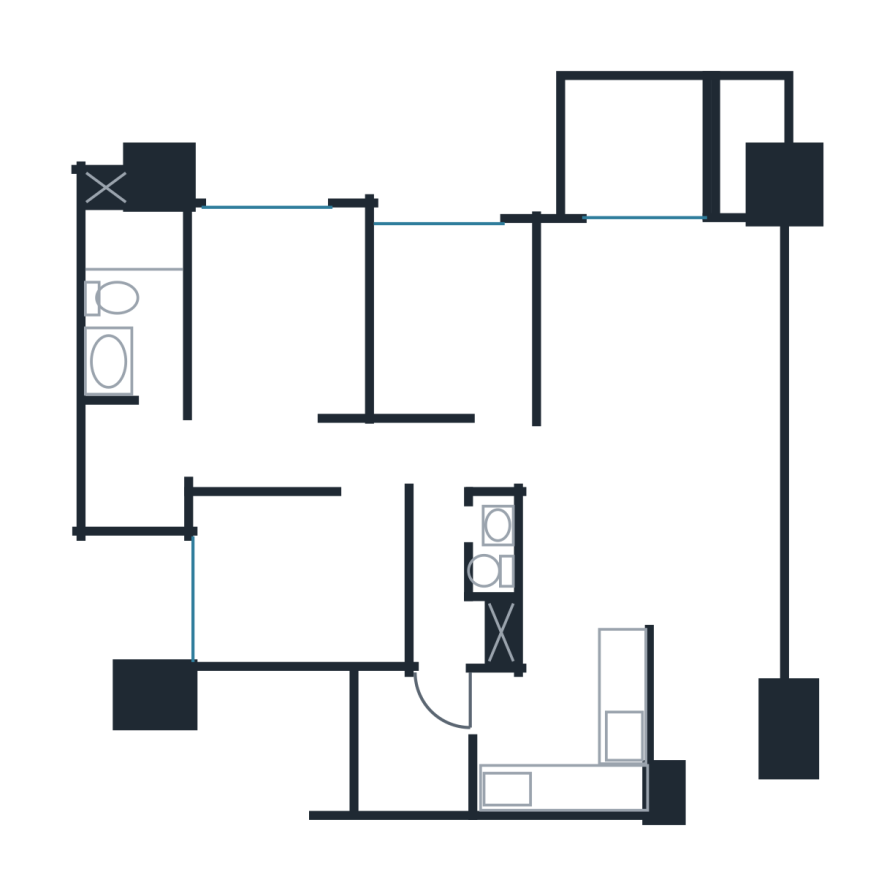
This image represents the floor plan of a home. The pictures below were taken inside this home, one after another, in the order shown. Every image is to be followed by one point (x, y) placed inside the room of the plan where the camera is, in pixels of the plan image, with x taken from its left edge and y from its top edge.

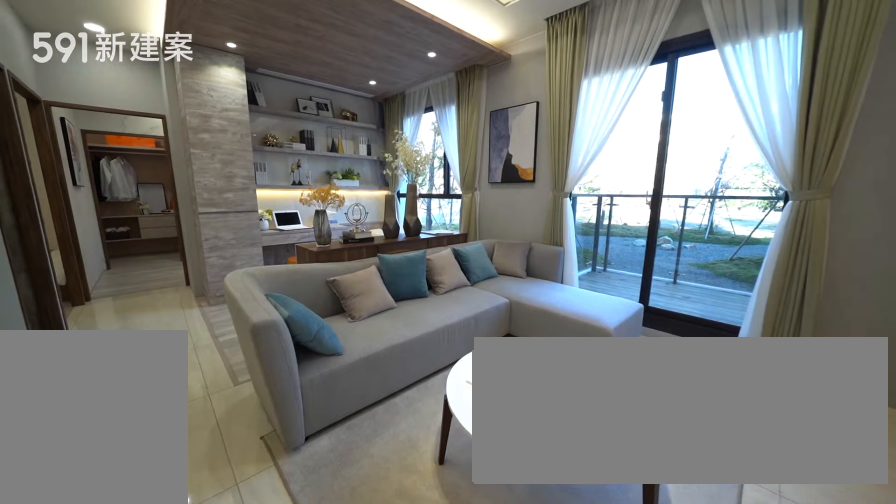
(720, 693)
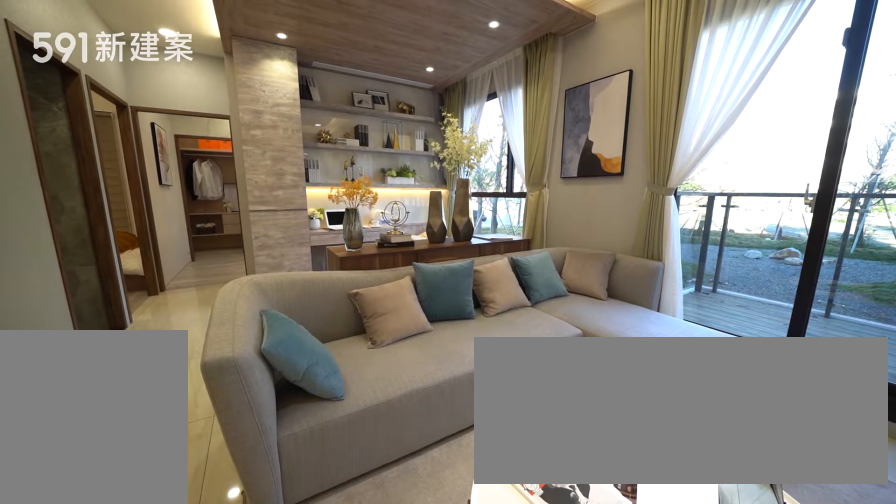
(667, 324)
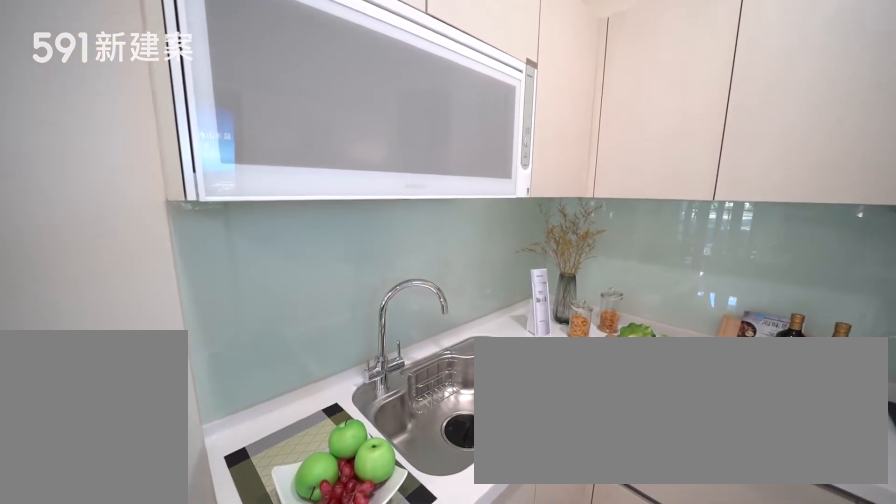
(566, 739)
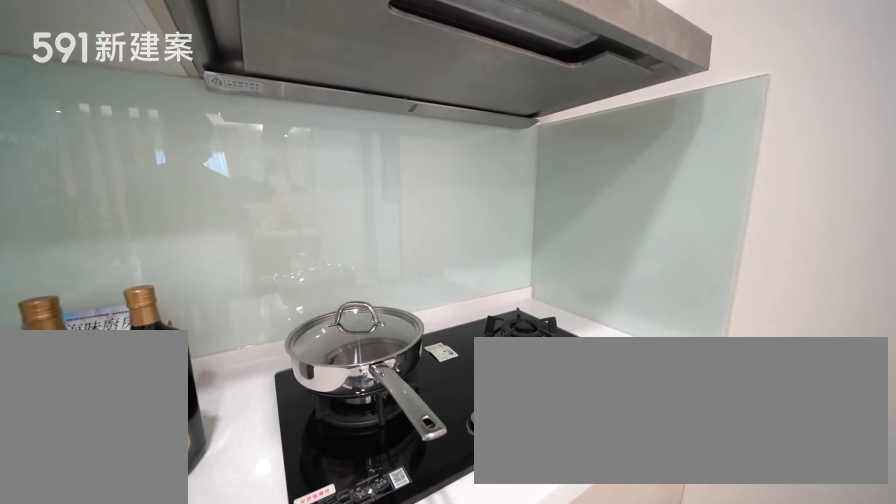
(566, 739)
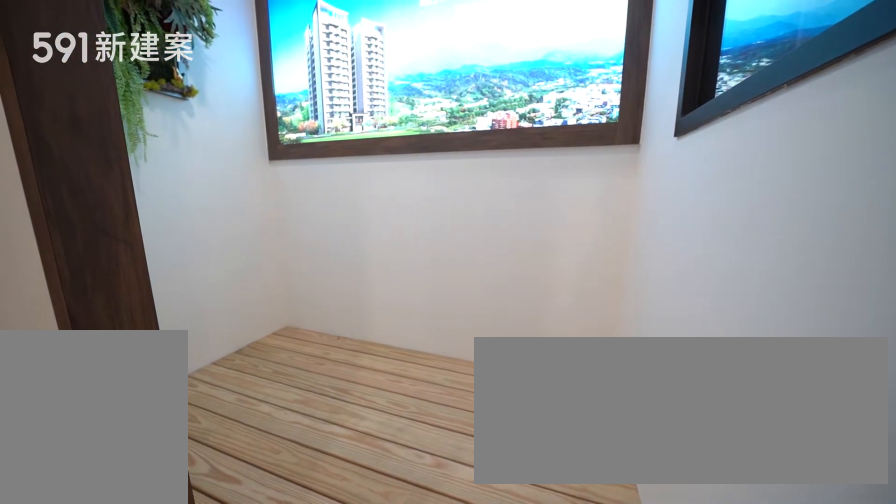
(412, 738)
